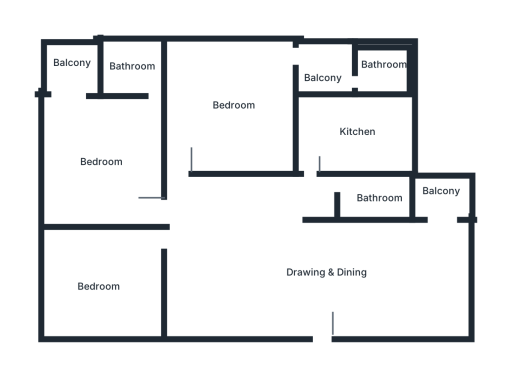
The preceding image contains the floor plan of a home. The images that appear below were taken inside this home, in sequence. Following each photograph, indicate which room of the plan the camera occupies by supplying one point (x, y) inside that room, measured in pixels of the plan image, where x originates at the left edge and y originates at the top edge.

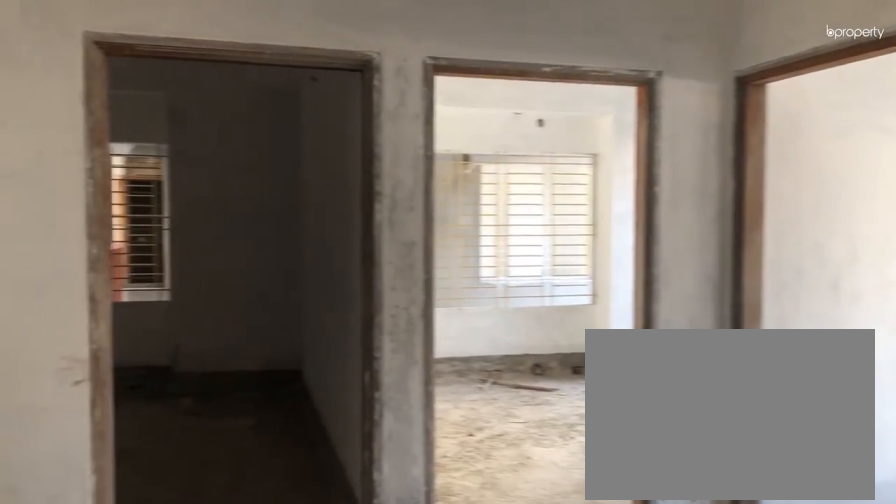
(187, 208)
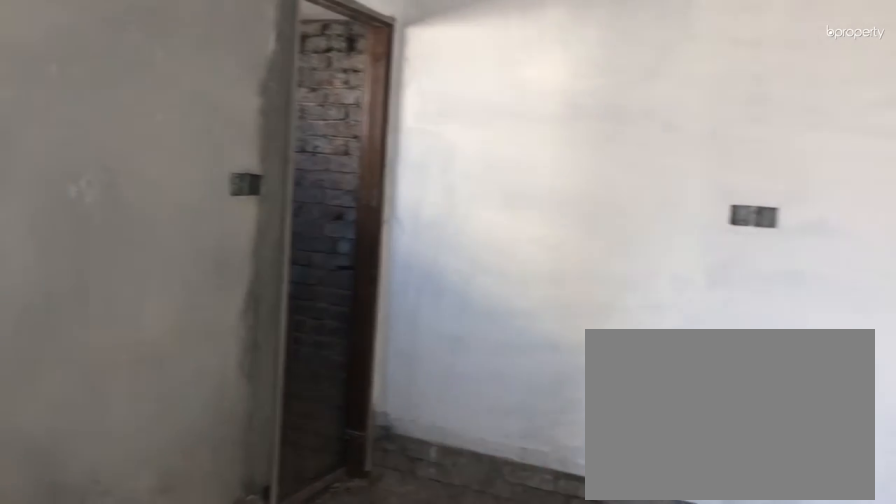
(101, 158)
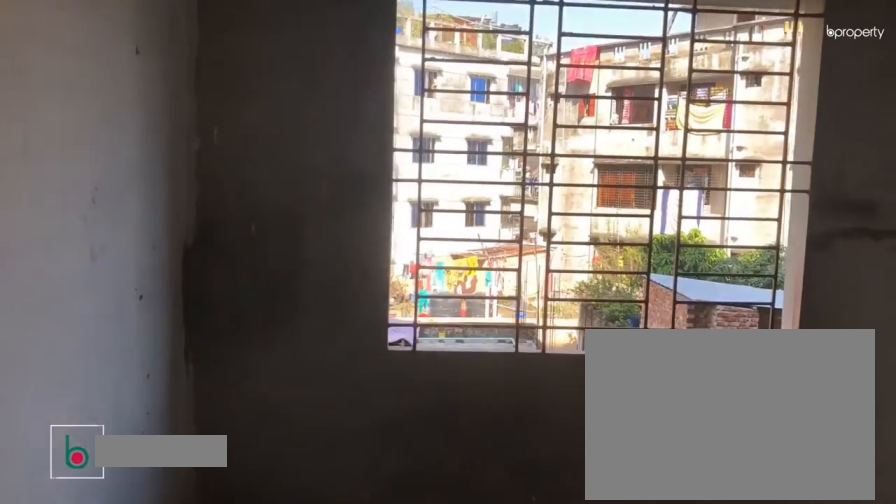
(229, 107)
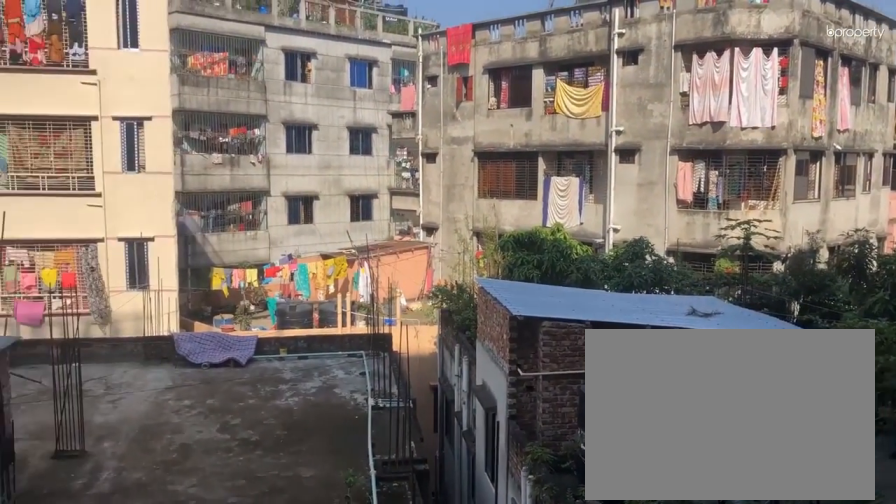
(323, 65)
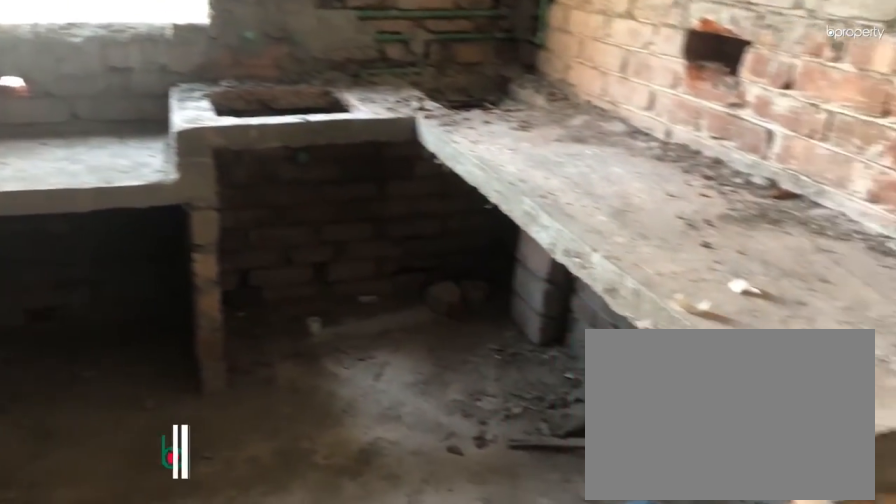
(344, 134)
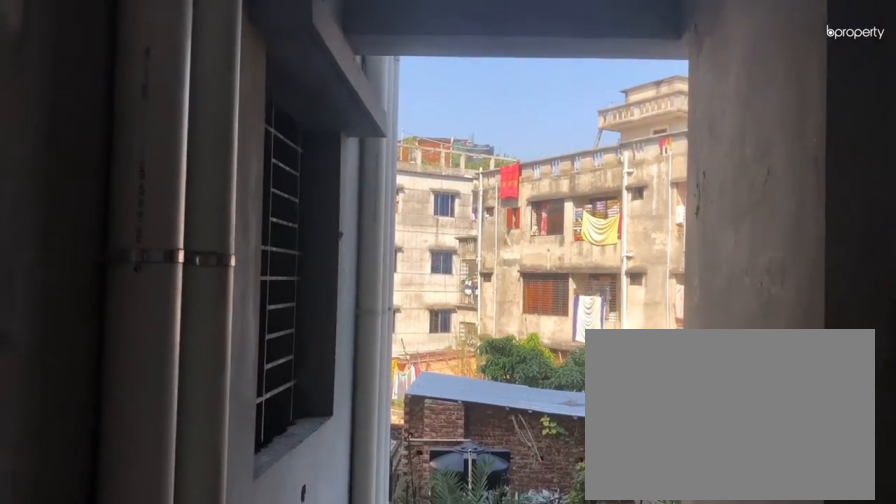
(442, 198)
